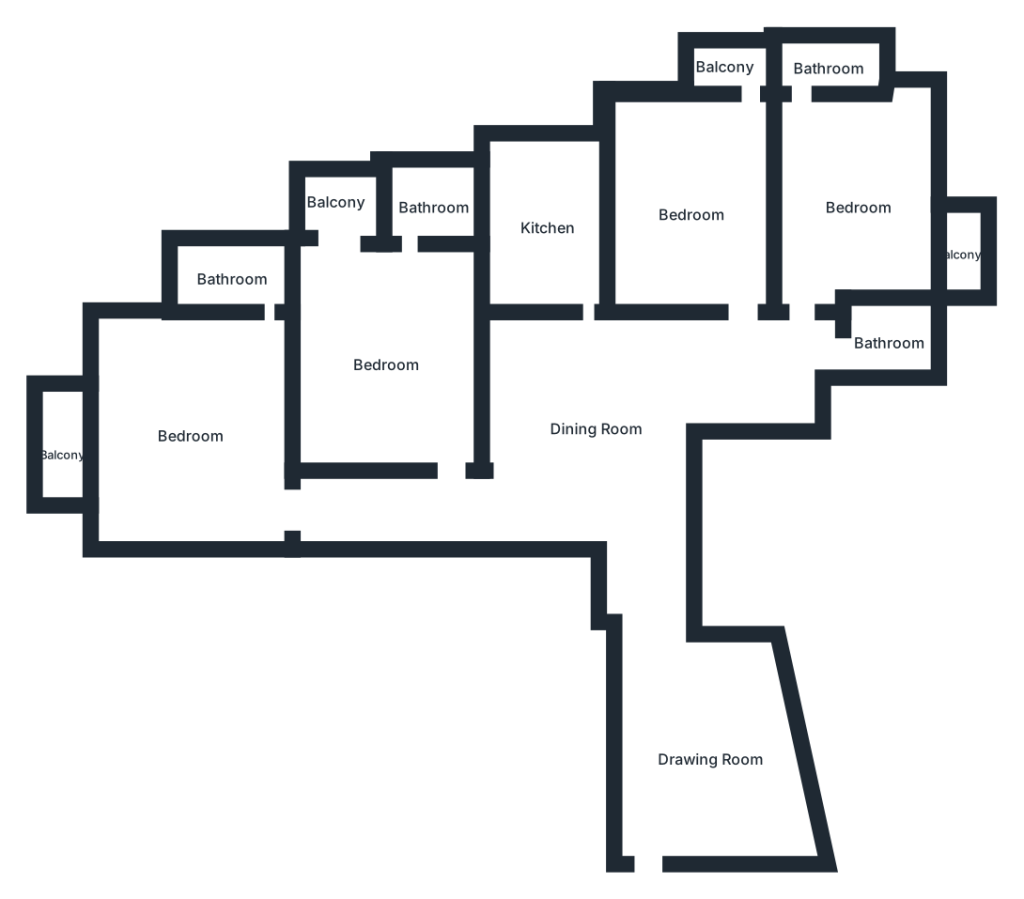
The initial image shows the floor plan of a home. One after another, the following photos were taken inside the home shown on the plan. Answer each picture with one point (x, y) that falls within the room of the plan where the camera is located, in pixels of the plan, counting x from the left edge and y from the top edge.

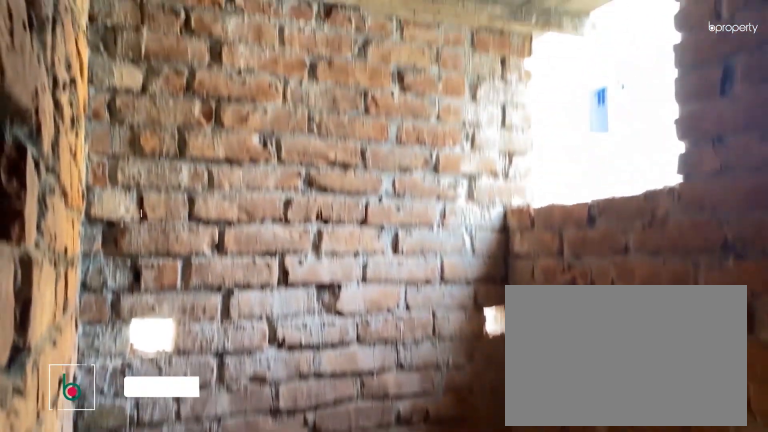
(234, 276)
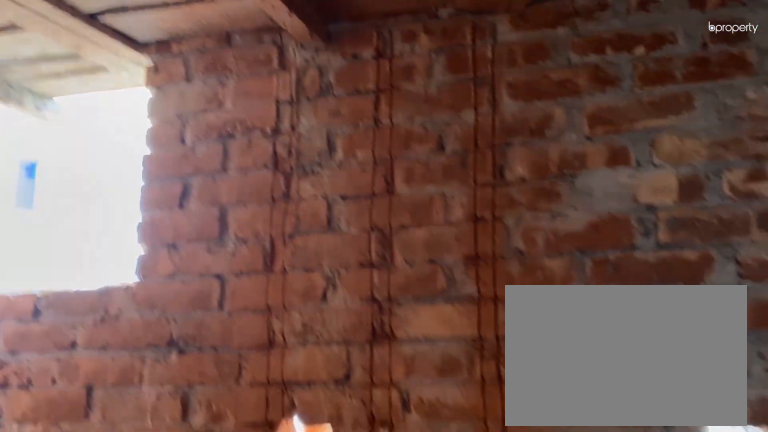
(234, 276)
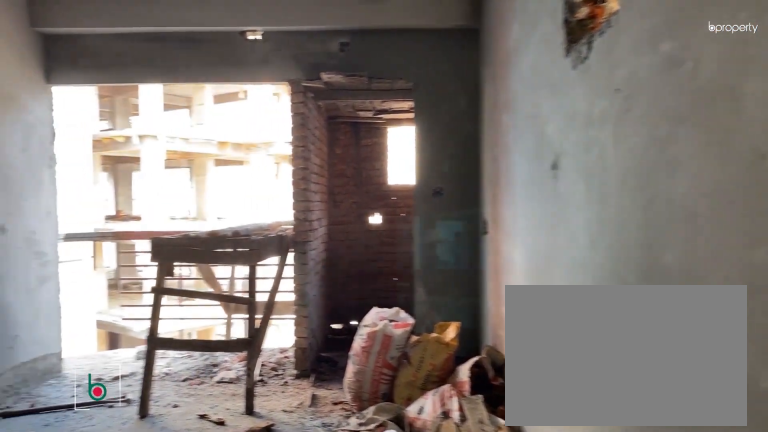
(389, 404)
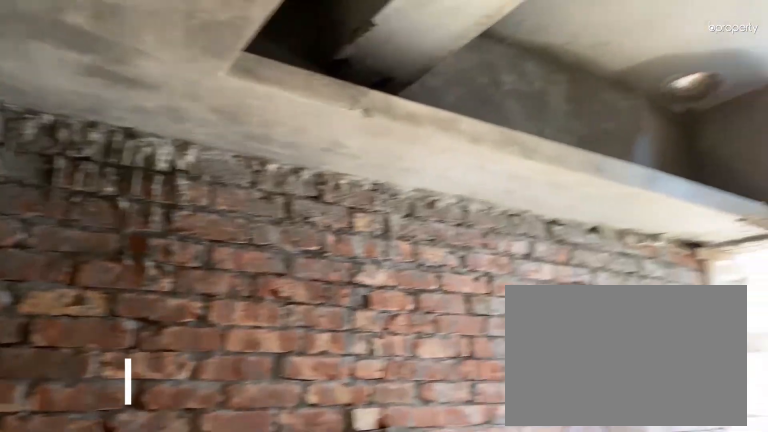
(548, 224)
